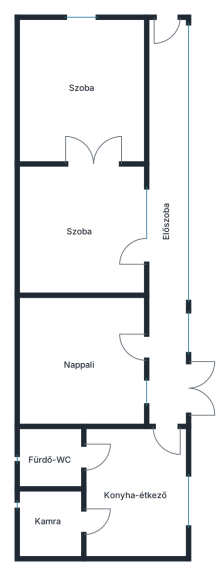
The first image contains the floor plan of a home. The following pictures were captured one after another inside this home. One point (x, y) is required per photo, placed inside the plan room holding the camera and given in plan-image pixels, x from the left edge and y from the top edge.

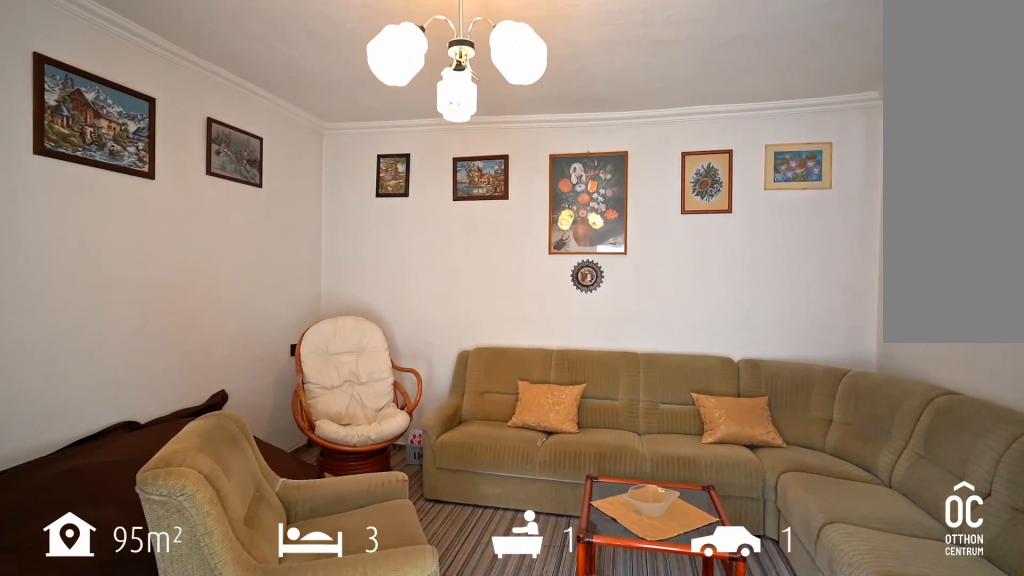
(79, 357)
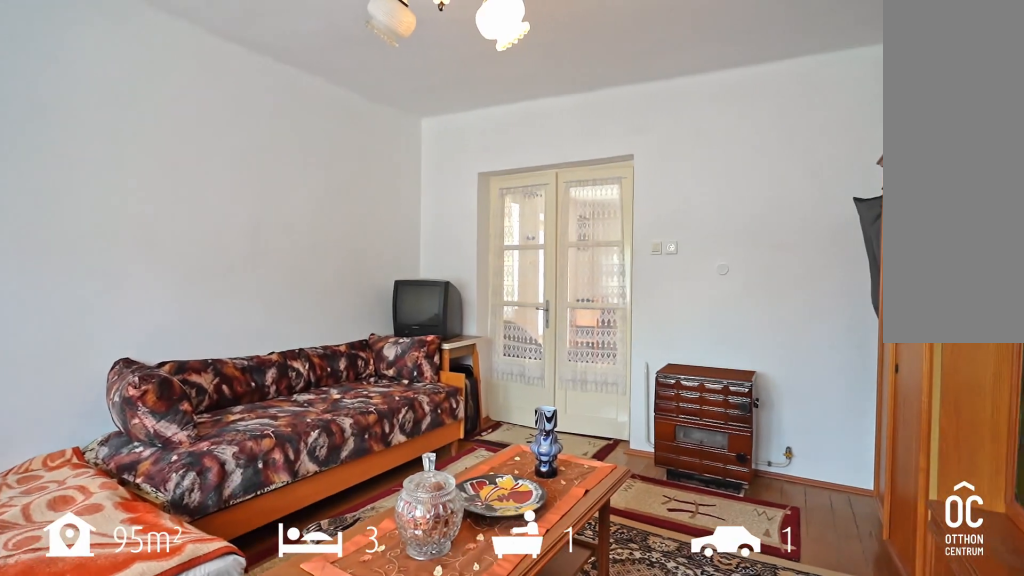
(80, 89)
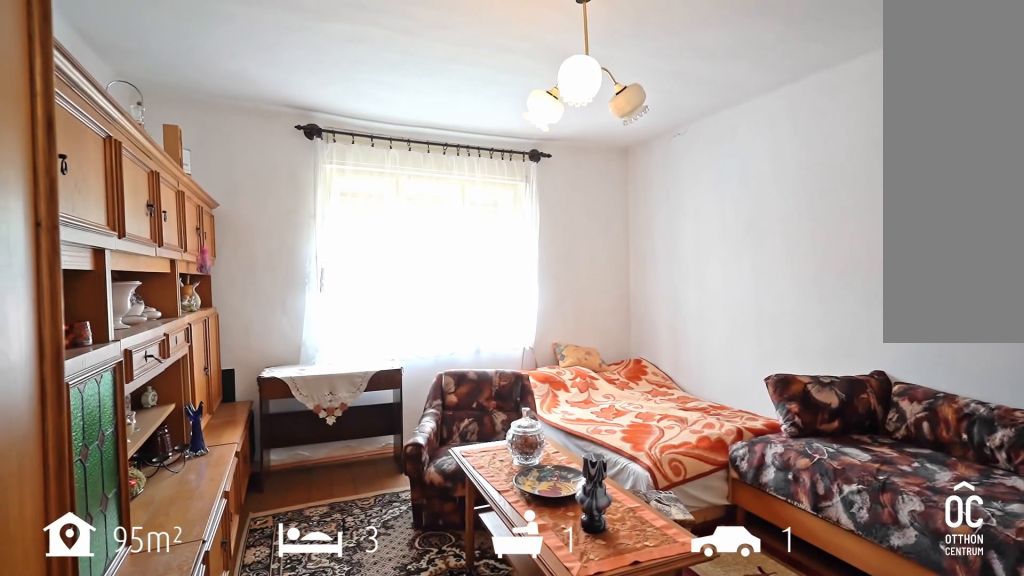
(80, 89)
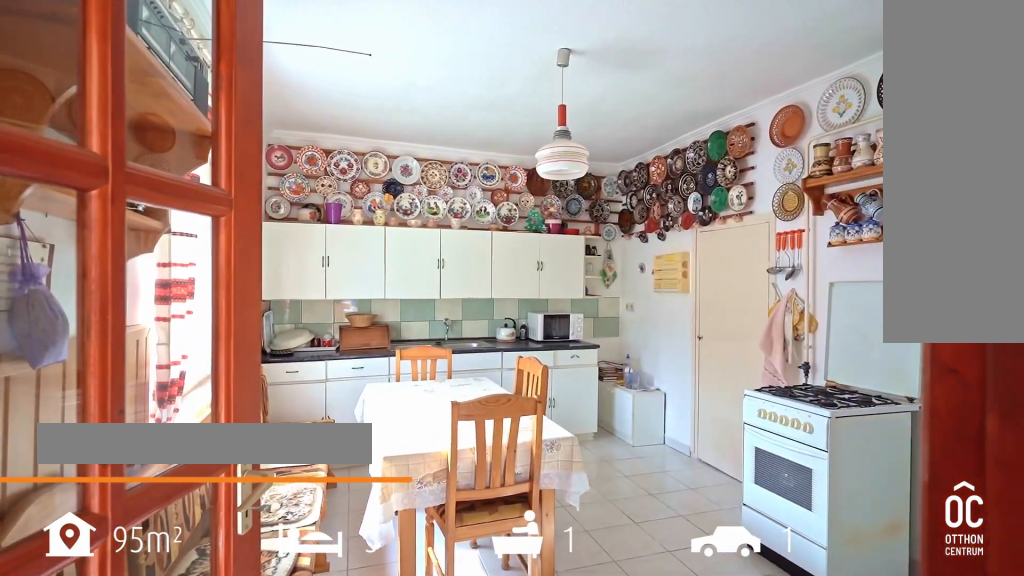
(130, 491)
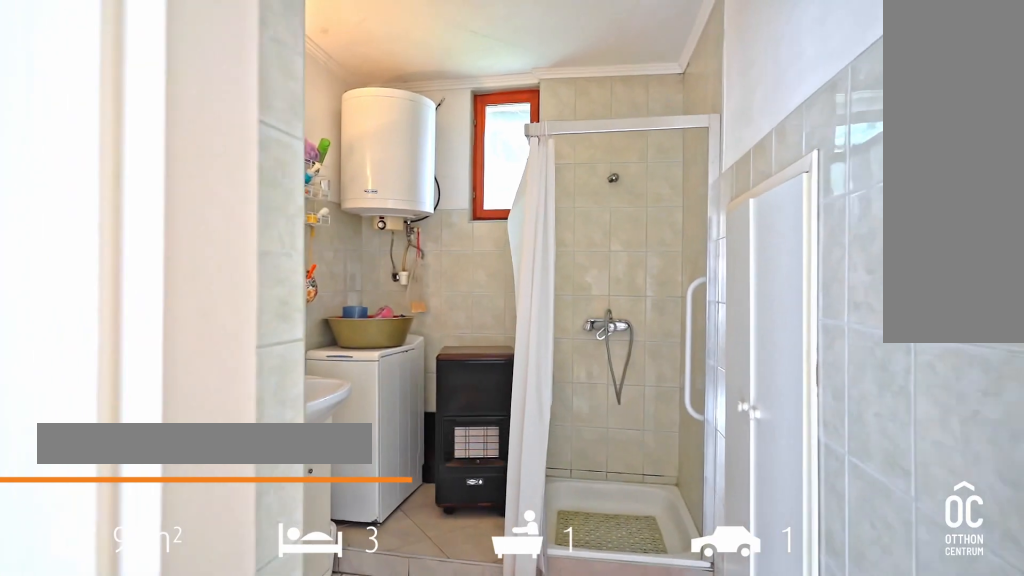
(49, 459)
